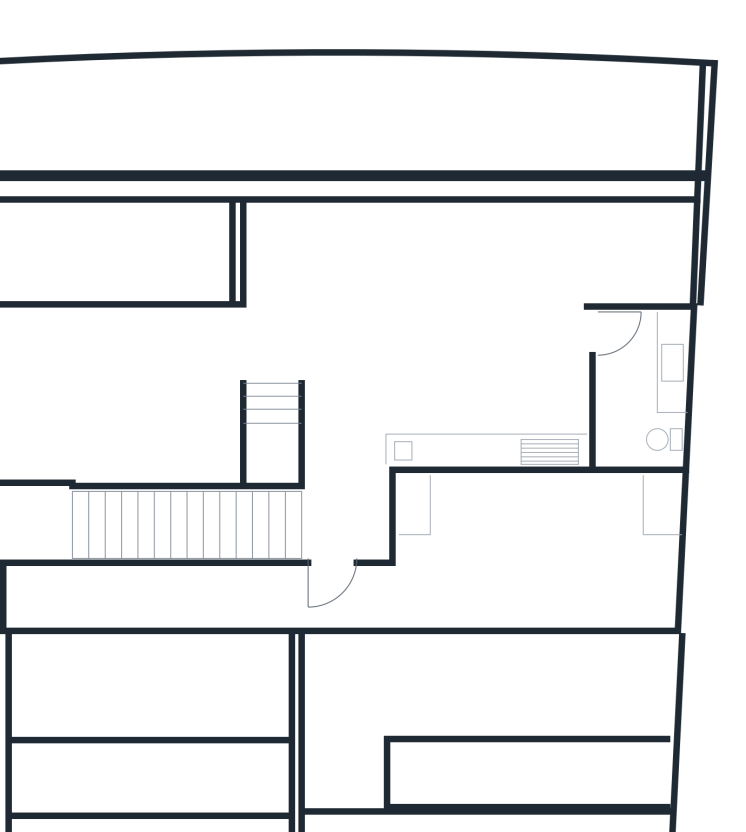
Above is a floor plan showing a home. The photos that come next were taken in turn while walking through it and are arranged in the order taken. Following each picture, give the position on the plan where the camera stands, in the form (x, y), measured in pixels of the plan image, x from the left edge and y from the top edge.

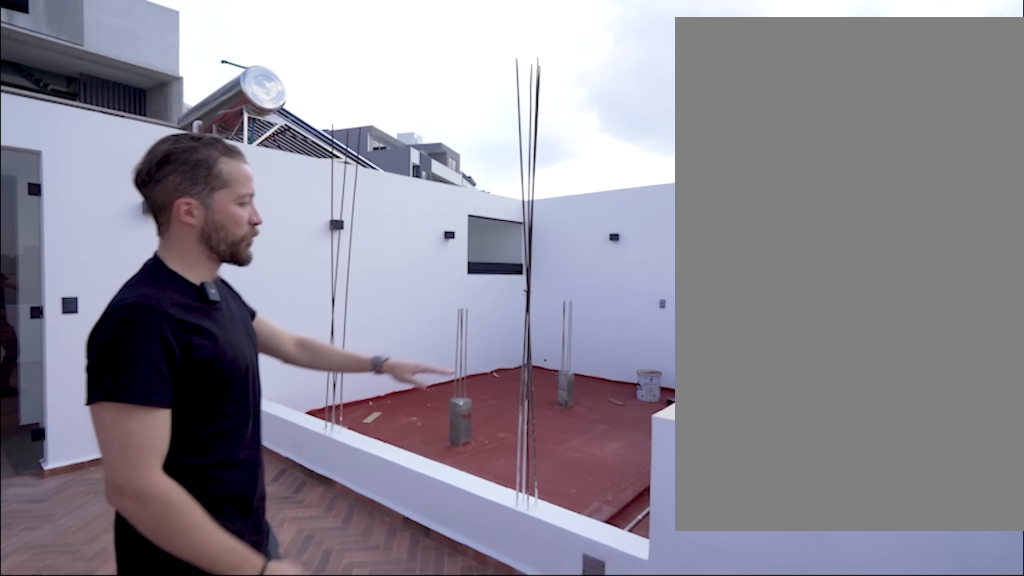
(305, 261)
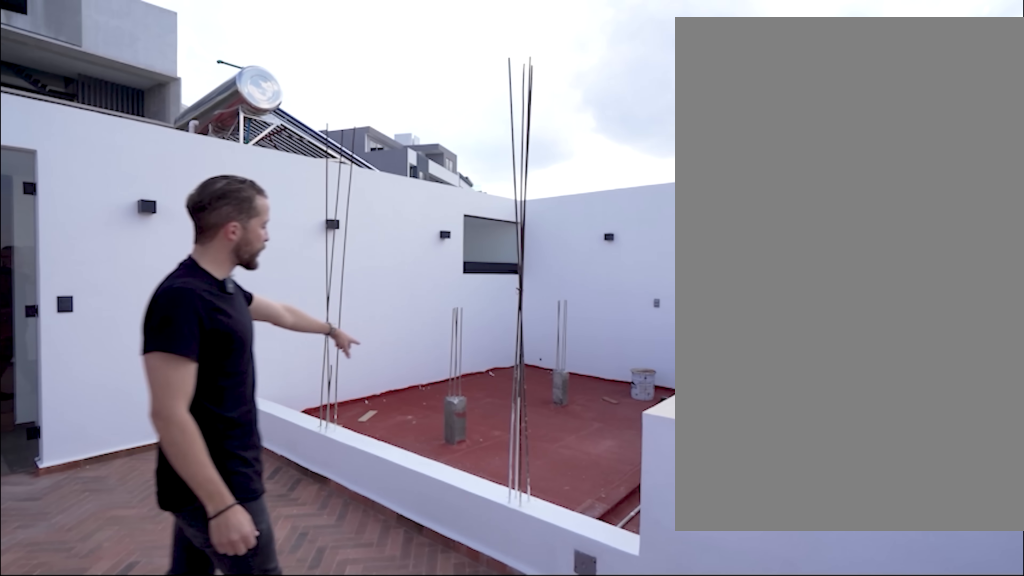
(305, 262)
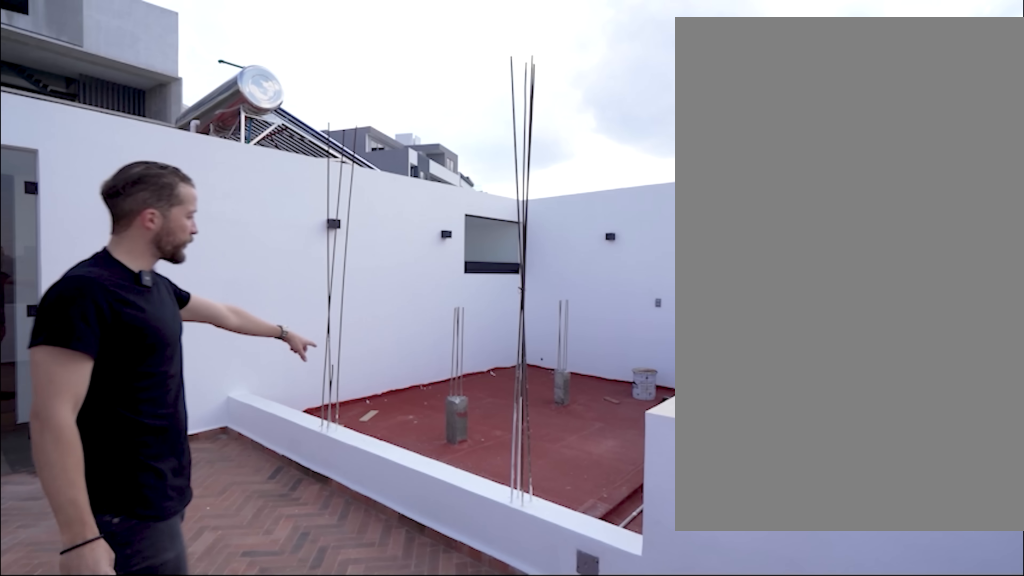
(305, 263)
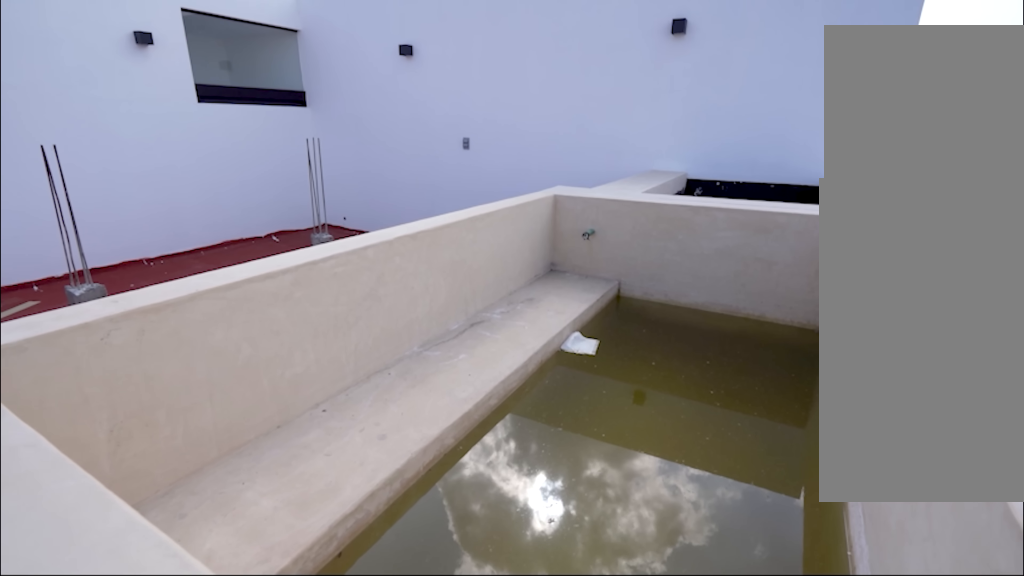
(258, 228)
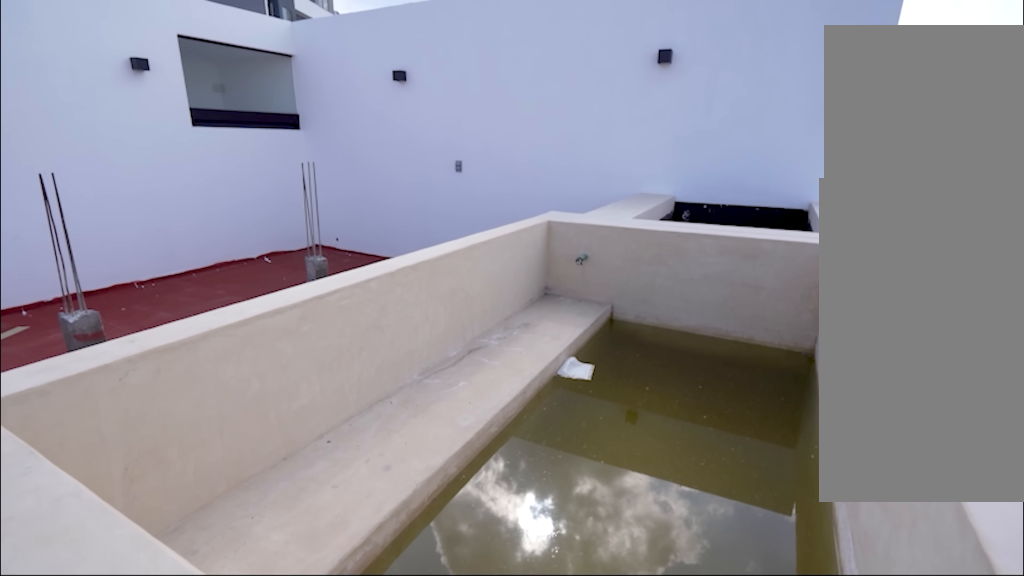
(258, 228)
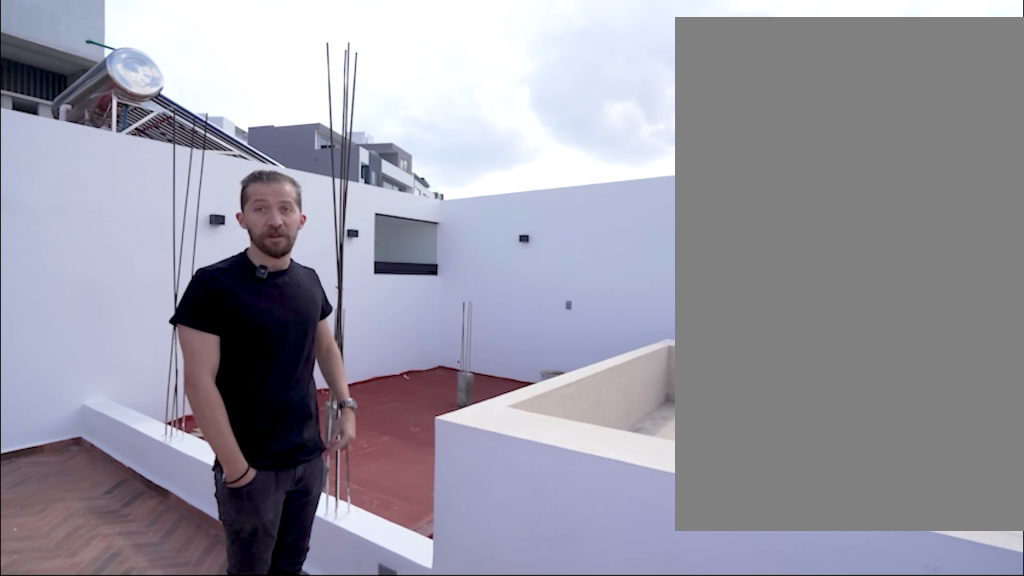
(272, 251)
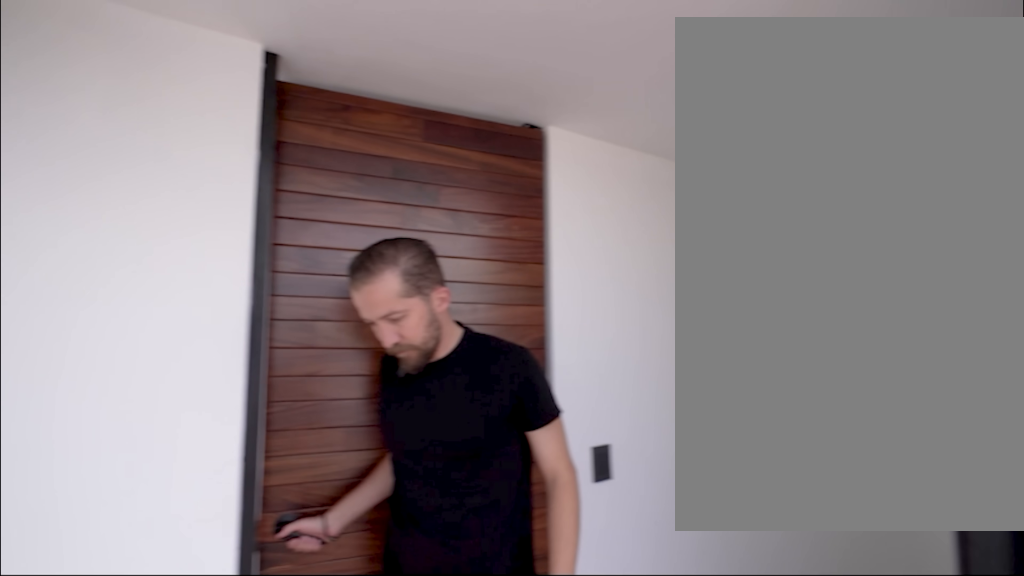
(331, 455)
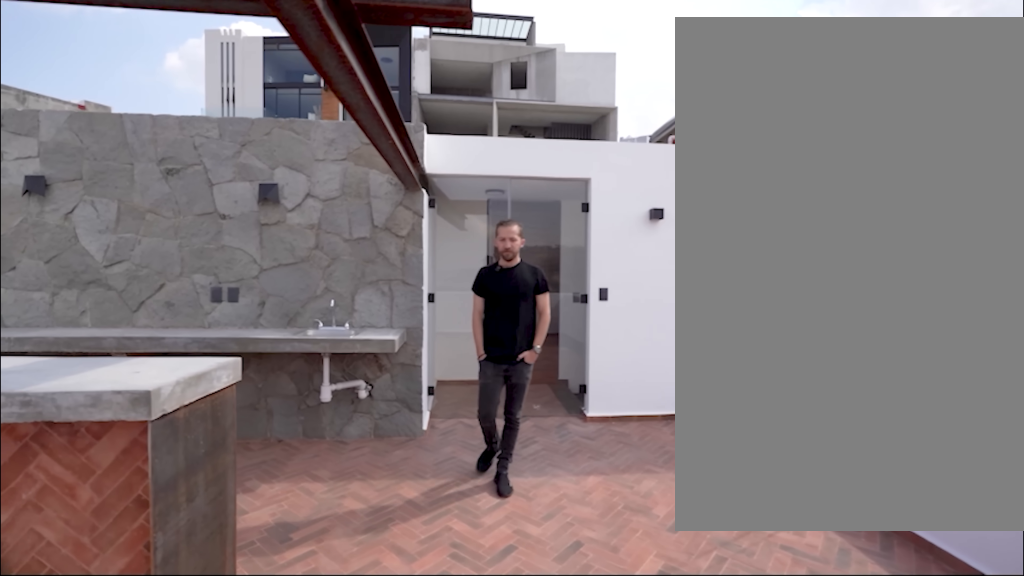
(342, 290)
